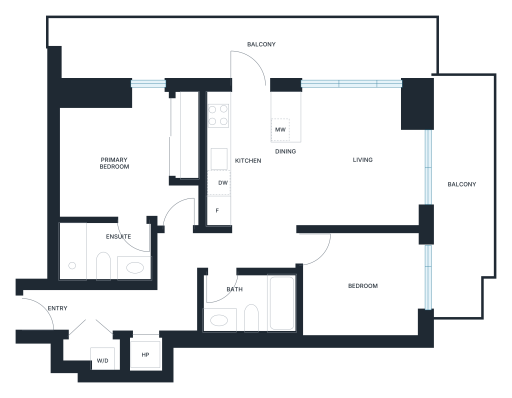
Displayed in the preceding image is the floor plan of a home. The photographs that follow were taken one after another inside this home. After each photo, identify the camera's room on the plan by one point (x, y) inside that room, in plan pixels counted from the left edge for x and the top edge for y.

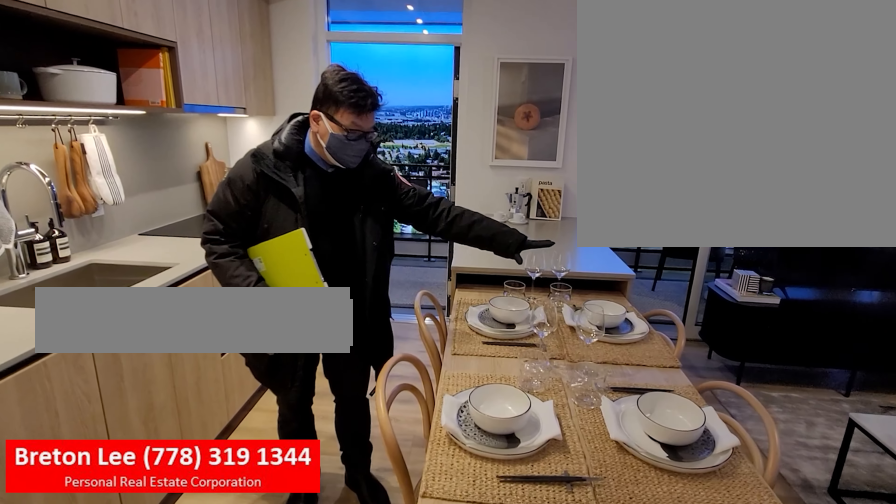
(287, 183)
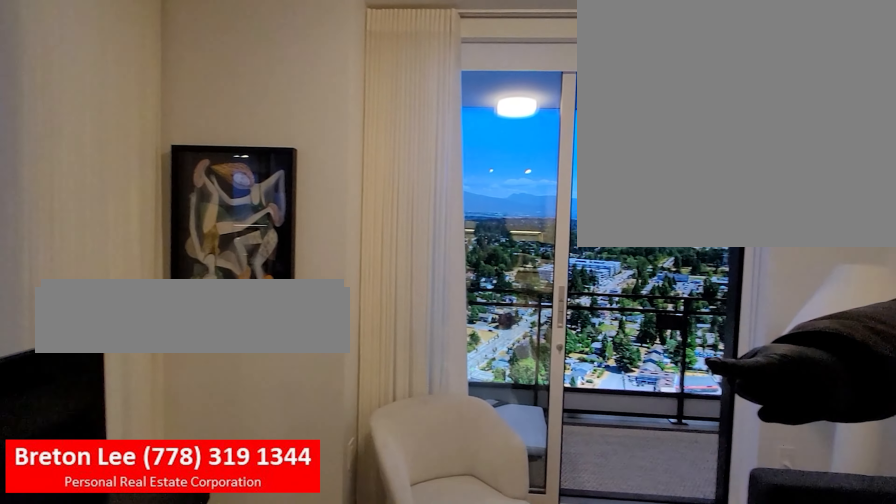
(368, 137)
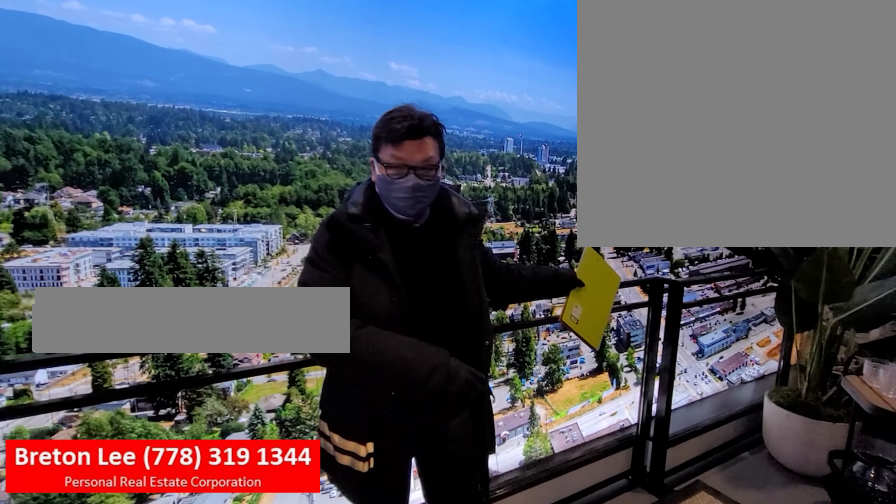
(464, 215)
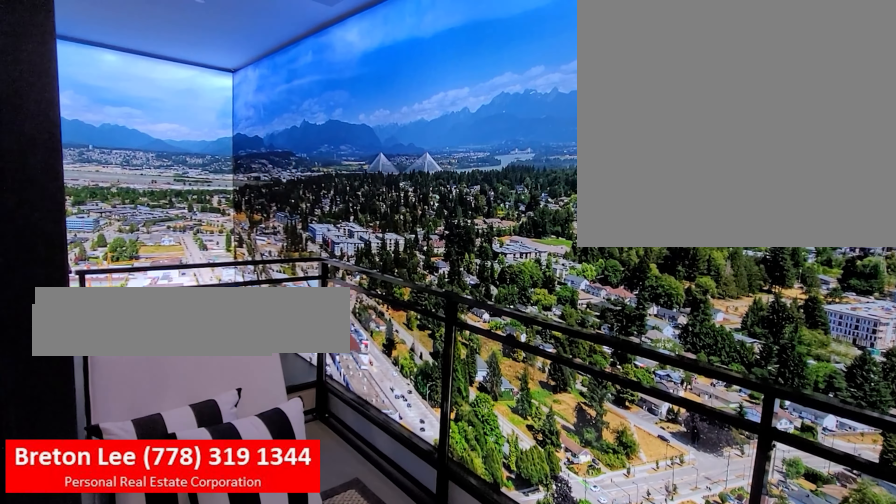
(464, 215)
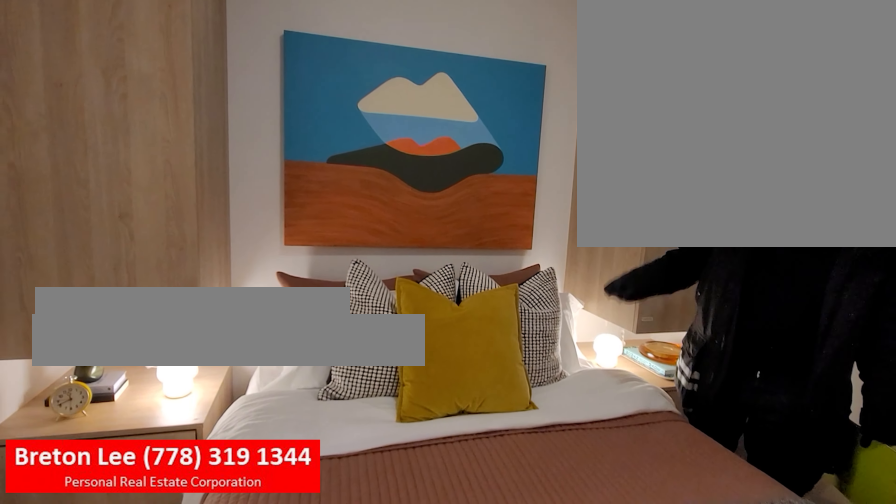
(110, 133)
